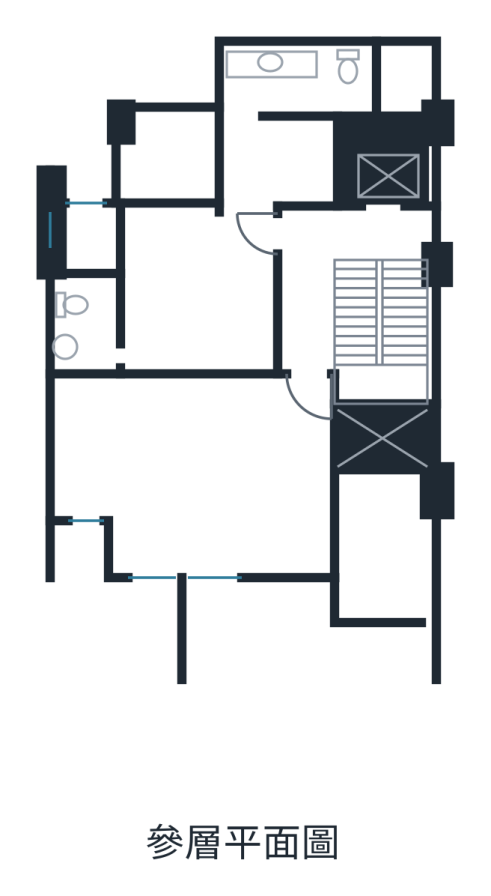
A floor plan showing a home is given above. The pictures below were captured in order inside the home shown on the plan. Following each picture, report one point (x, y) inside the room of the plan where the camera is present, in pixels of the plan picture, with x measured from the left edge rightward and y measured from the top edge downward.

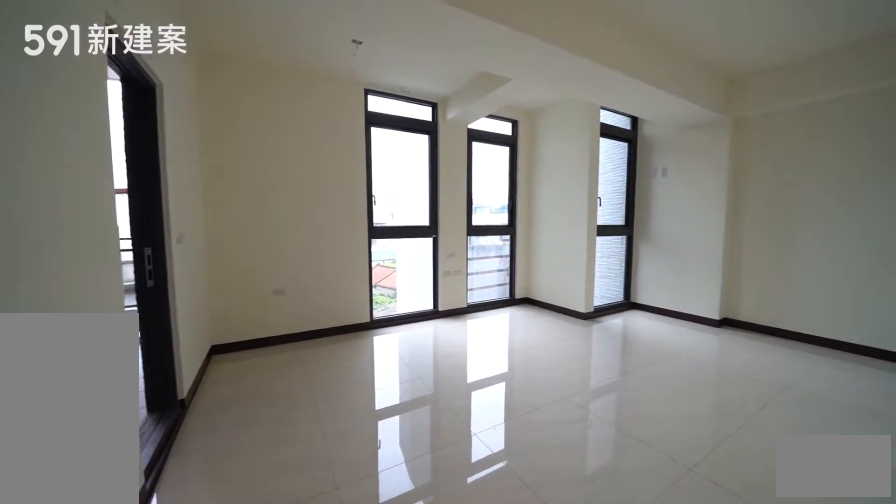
(193, 470)
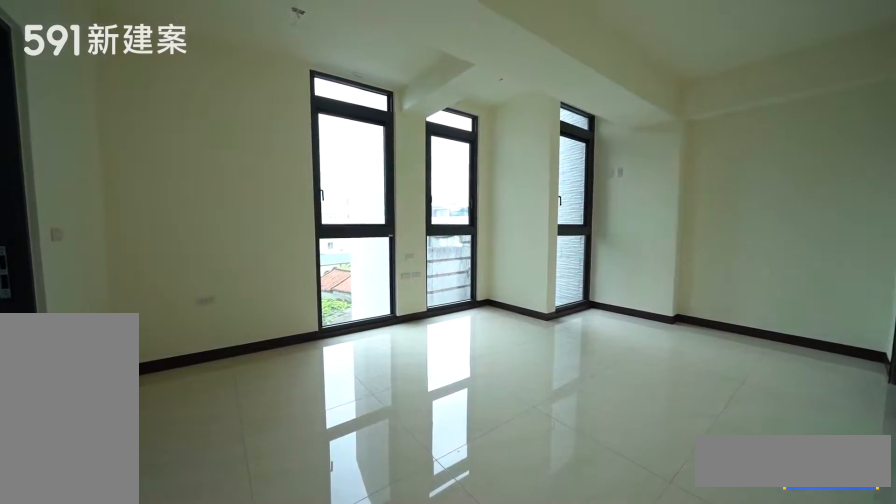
(193, 470)
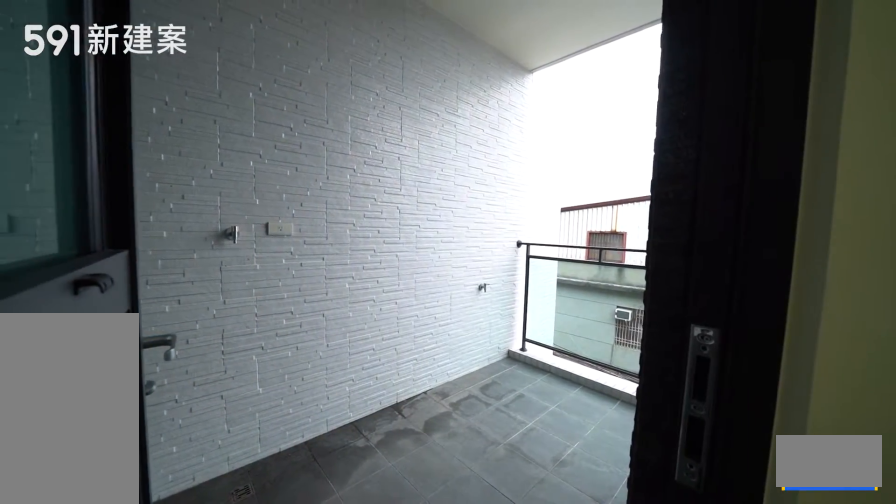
(386, 550)
